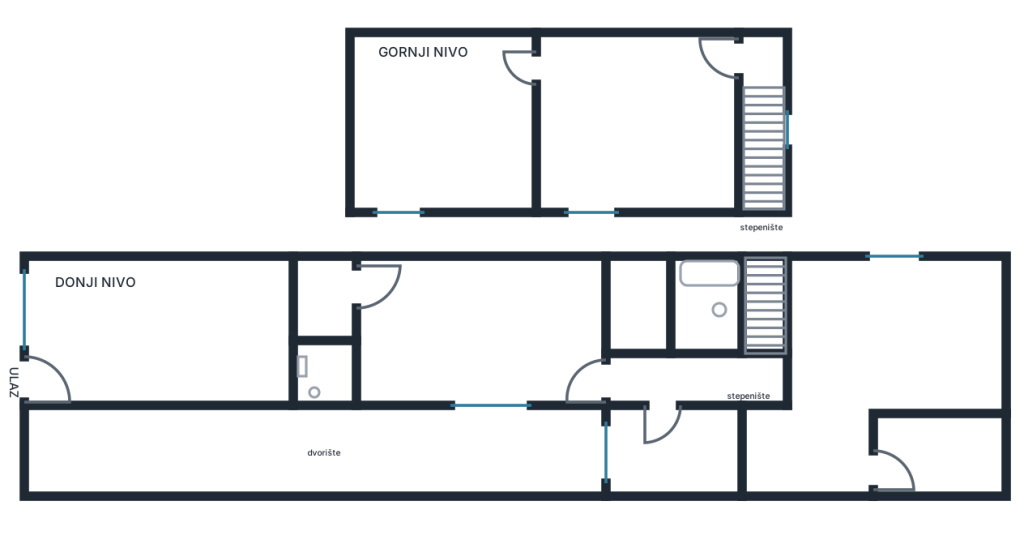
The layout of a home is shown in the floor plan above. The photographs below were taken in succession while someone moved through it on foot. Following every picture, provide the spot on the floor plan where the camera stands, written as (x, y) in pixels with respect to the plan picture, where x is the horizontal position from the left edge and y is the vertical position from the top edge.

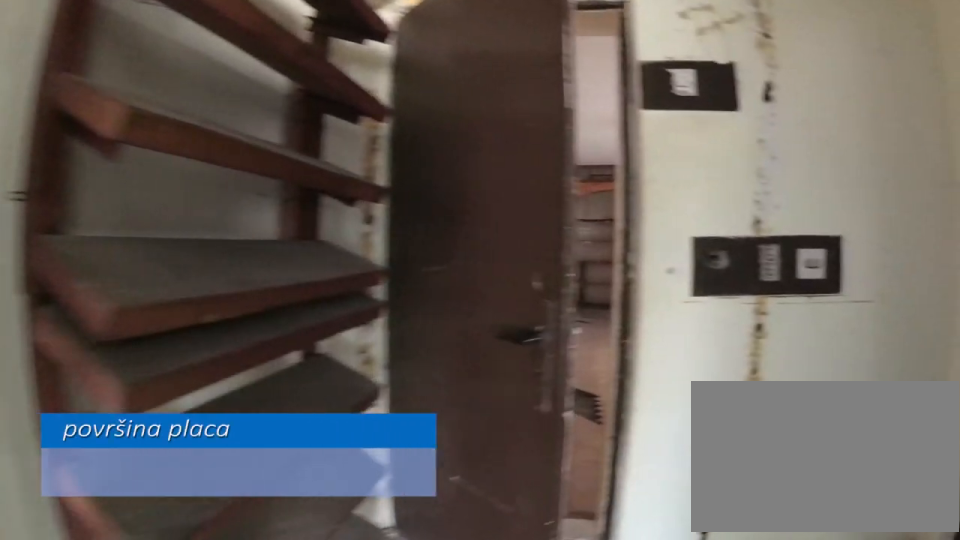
(276, 307)
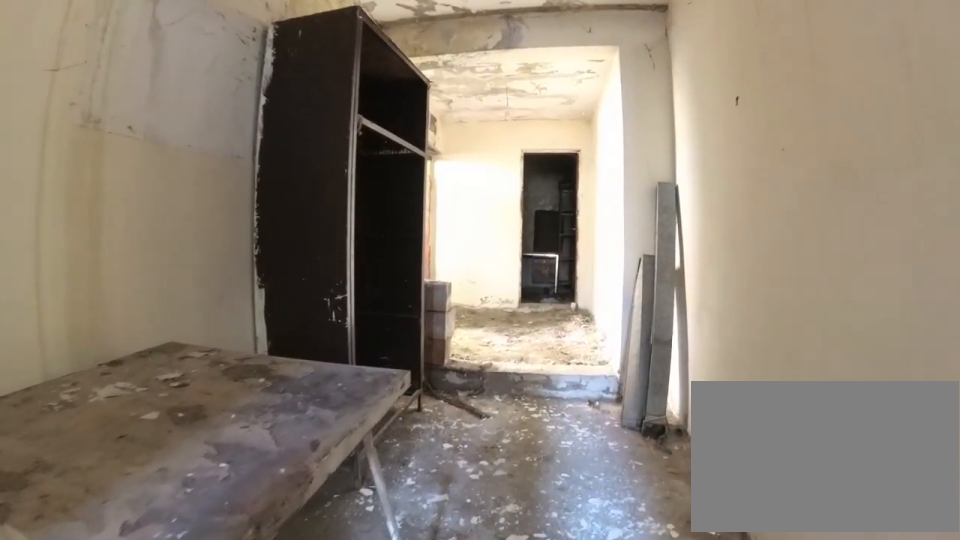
(658, 444)
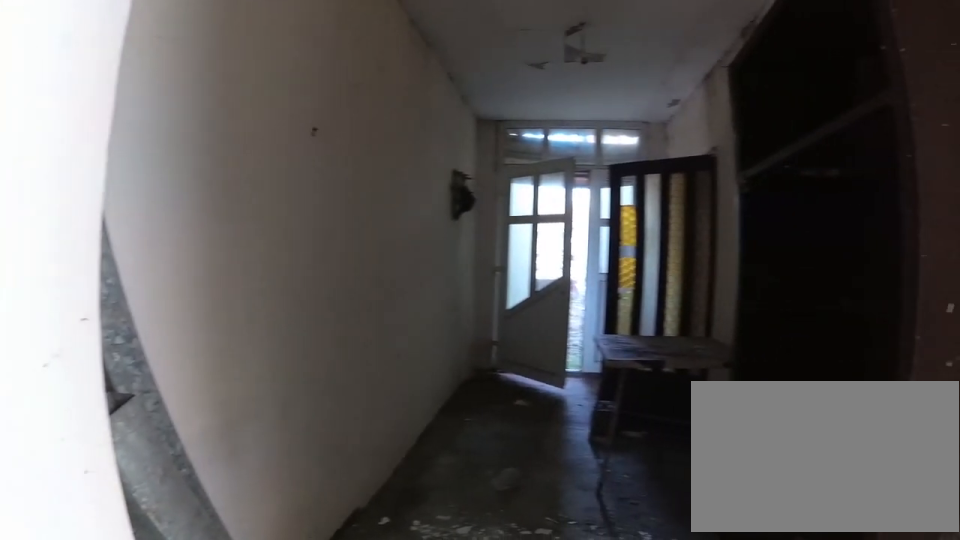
(859, 431)
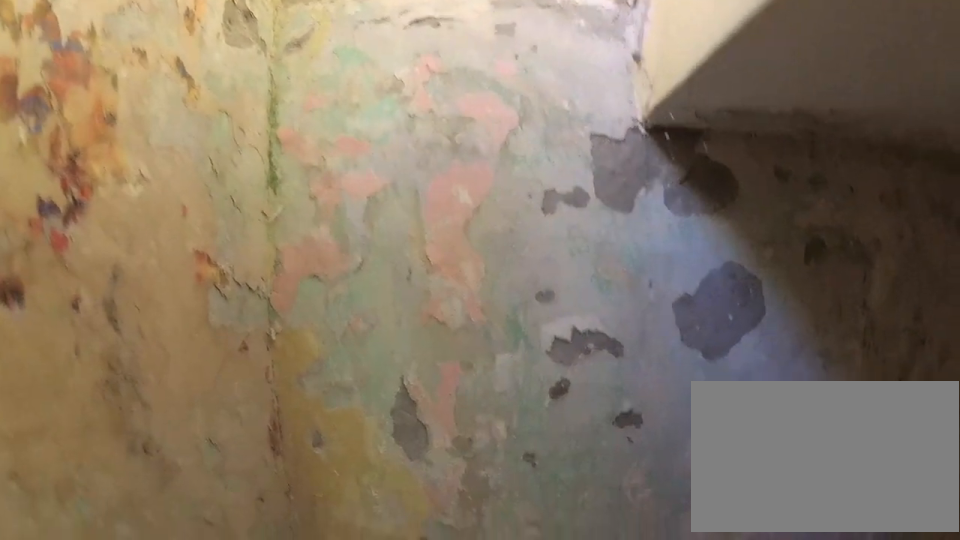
(774, 294)
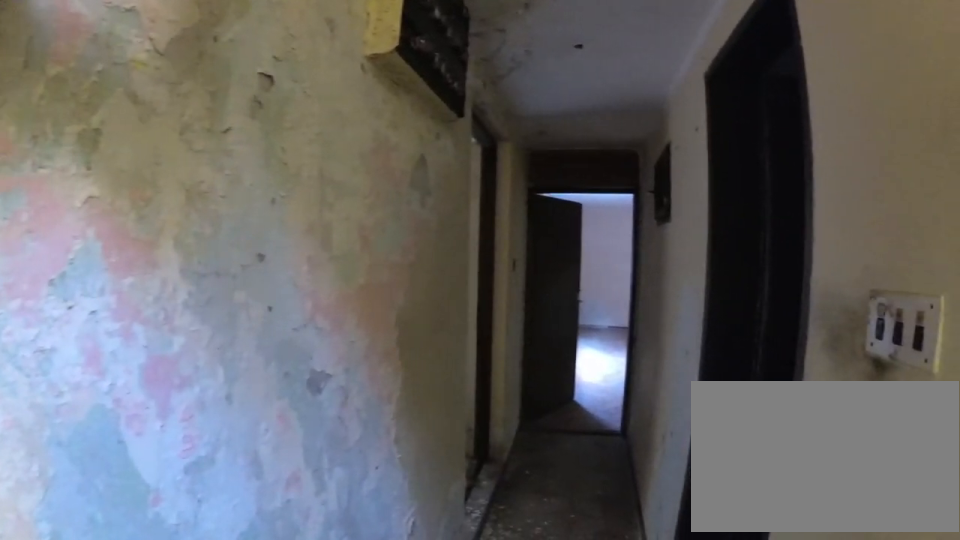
(796, 359)
